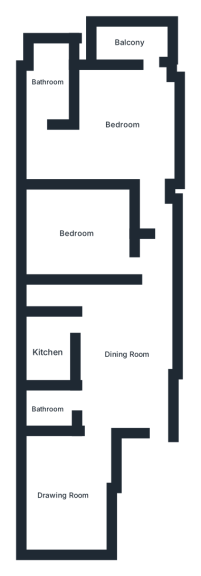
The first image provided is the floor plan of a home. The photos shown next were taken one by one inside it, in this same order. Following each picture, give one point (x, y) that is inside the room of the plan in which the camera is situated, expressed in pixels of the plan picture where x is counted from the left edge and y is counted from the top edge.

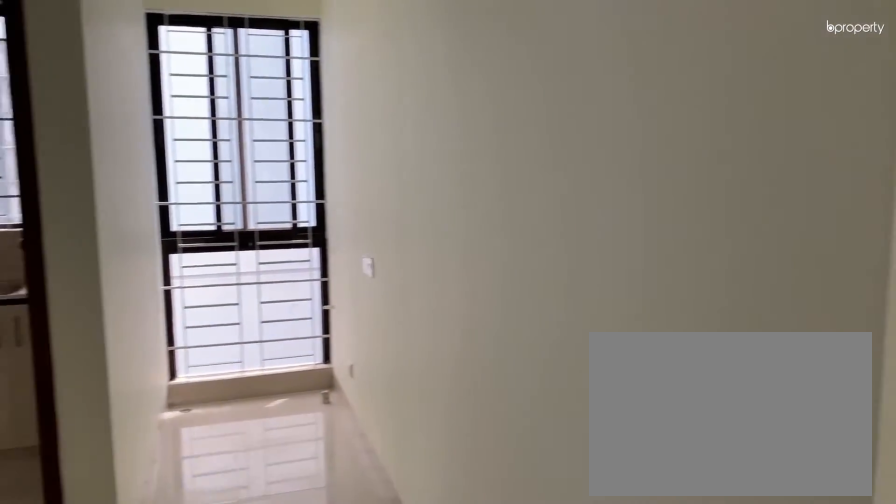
(126, 349)
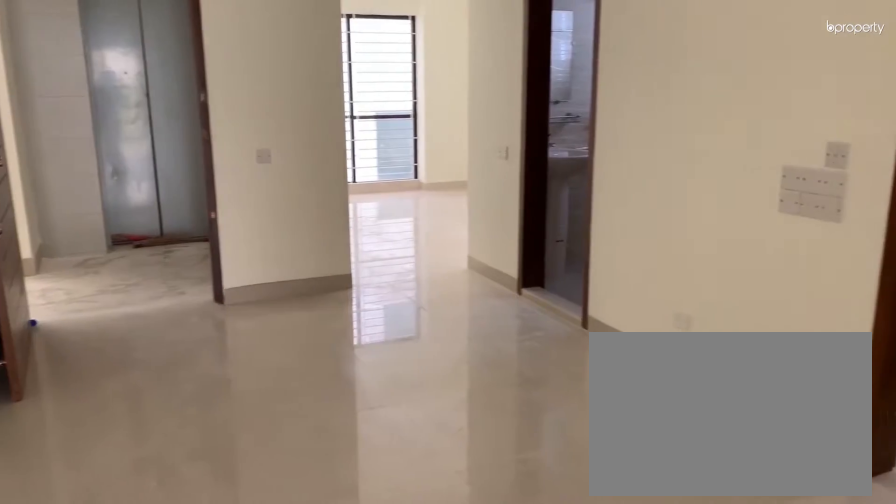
(126, 349)
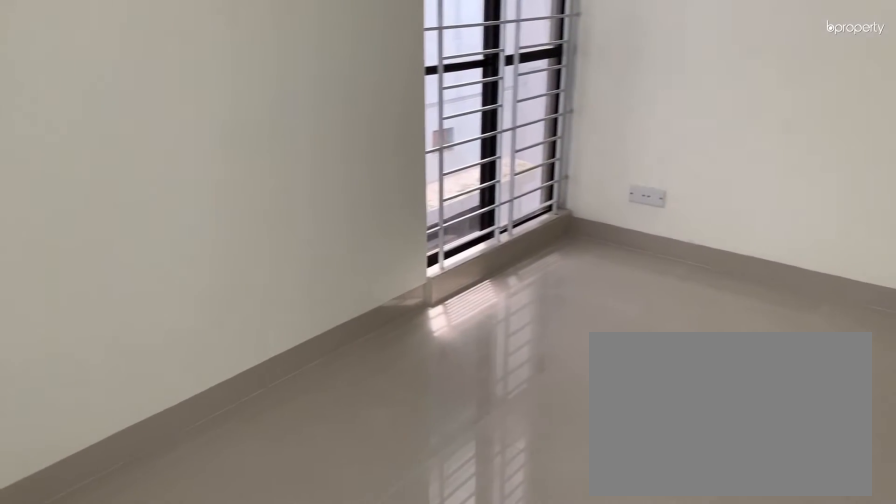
(63, 495)
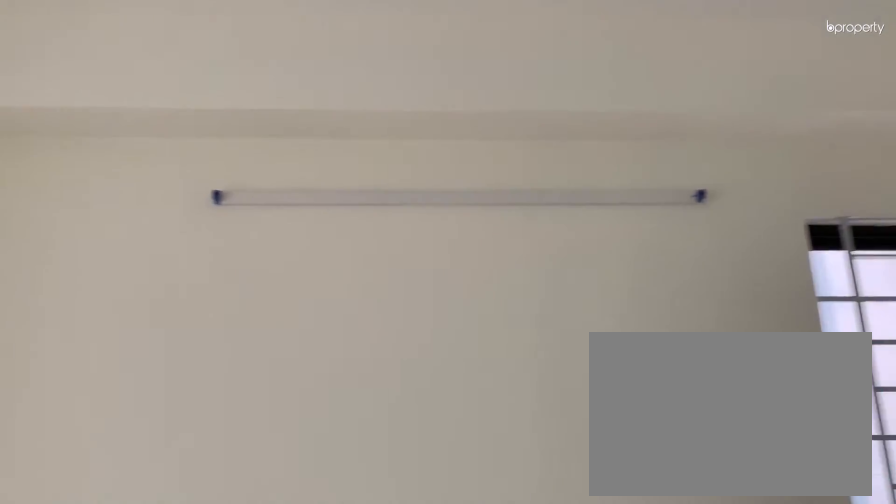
(63, 495)
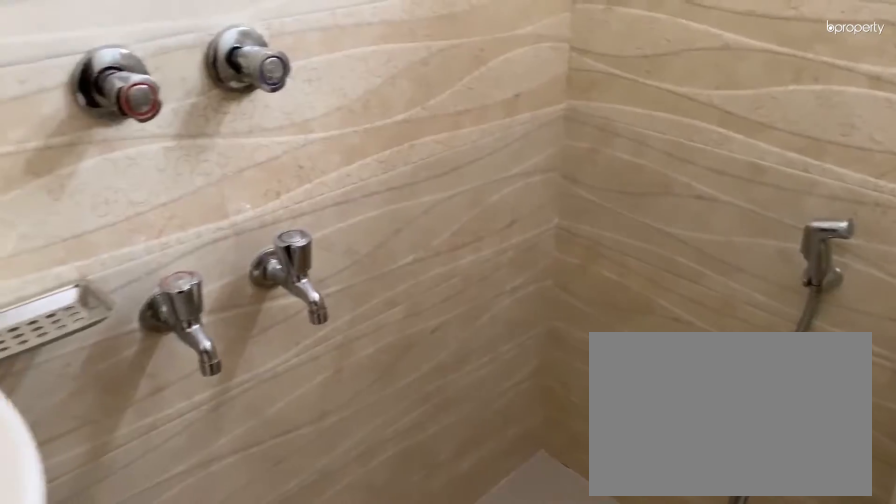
(49, 408)
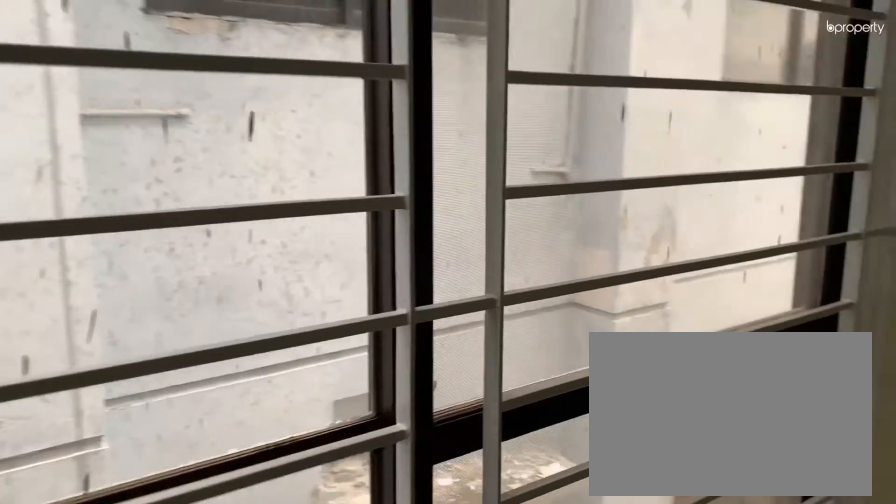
(76, 233)
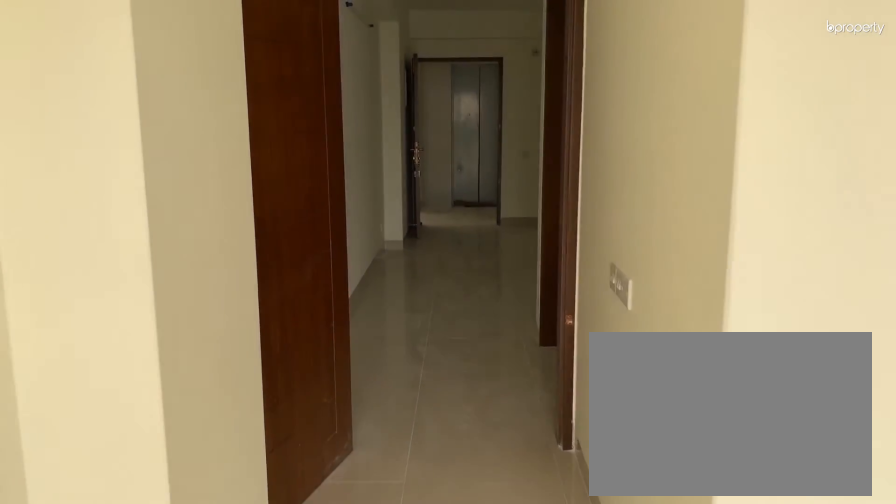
(119, 121)
